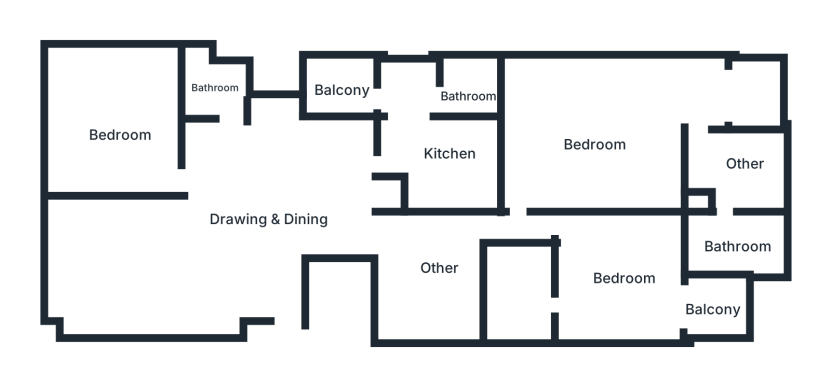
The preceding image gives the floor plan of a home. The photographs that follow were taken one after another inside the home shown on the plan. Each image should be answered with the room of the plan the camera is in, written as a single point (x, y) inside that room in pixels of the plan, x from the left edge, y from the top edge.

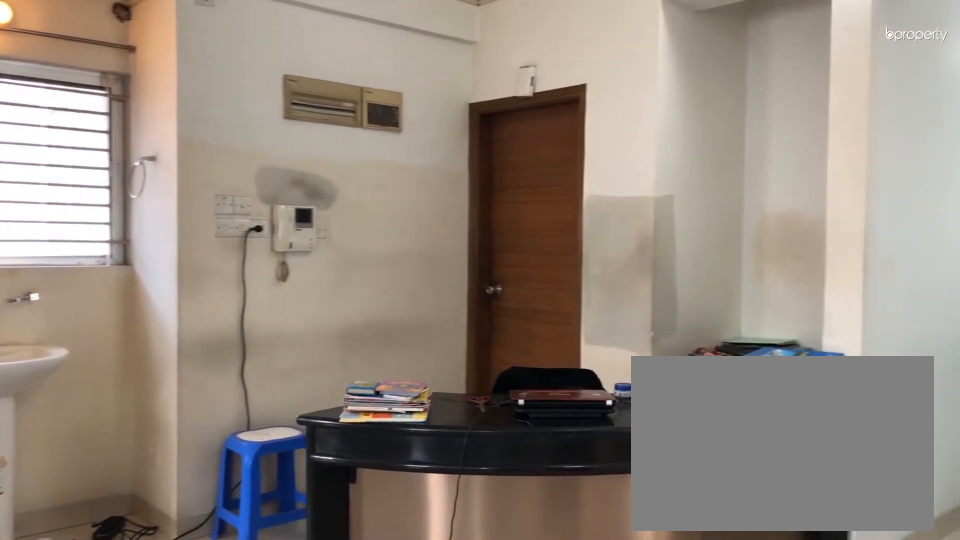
(276, 235)
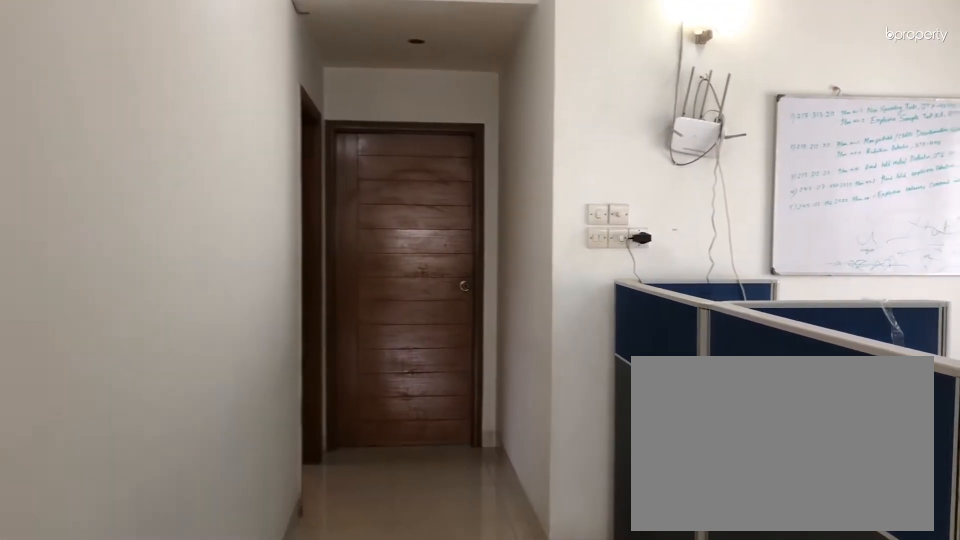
(416, 237)
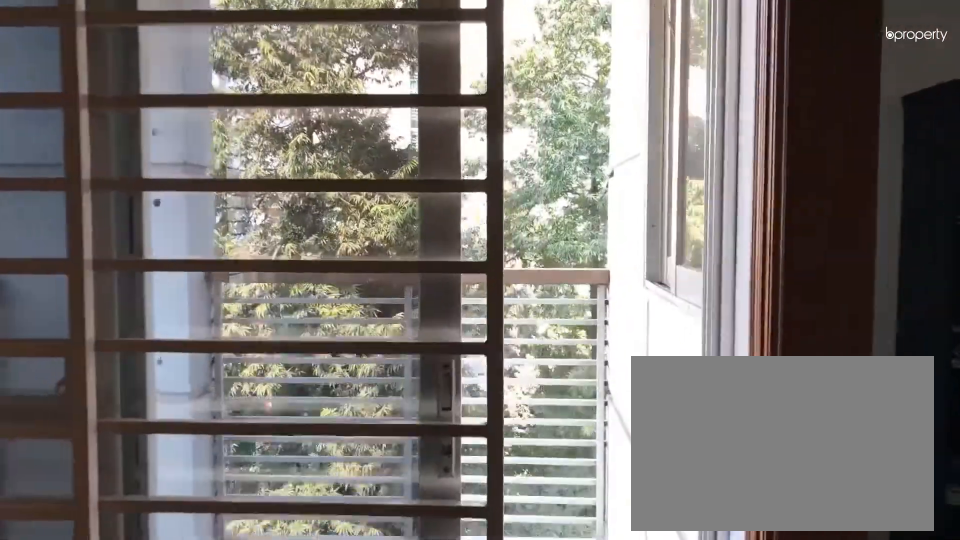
(757, 92)
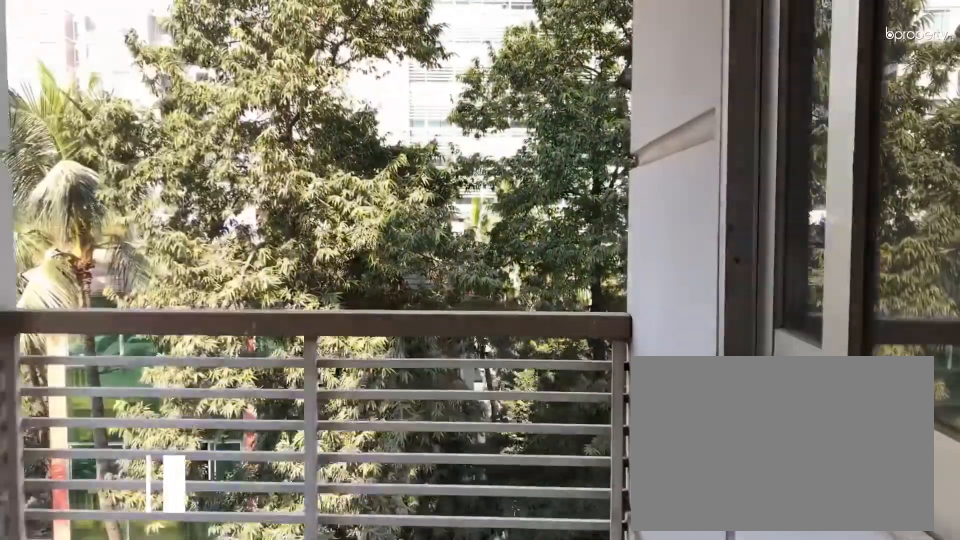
(757, 92)
